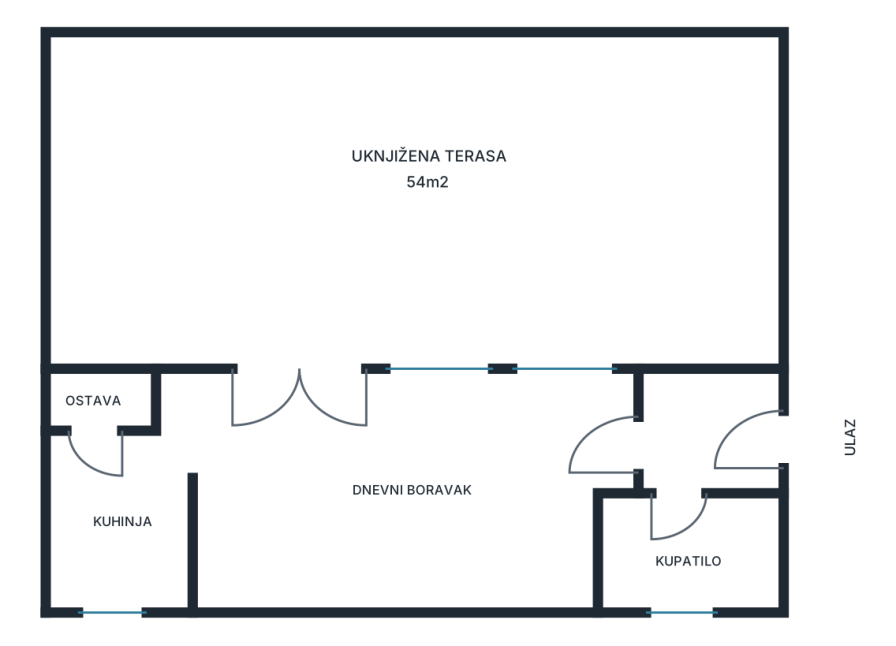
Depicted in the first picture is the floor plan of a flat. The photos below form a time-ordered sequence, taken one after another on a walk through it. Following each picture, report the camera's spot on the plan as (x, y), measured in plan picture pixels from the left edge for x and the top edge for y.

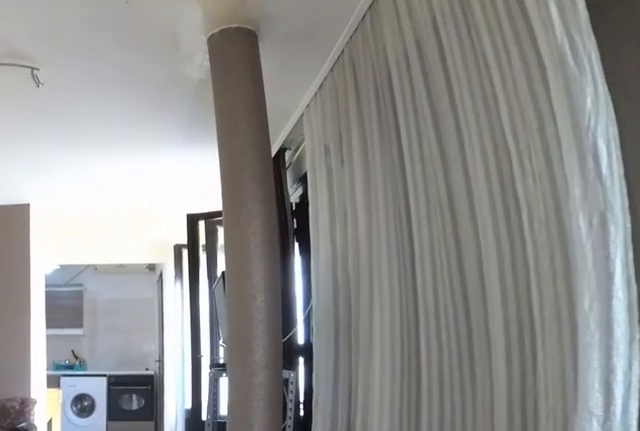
(678, 442)
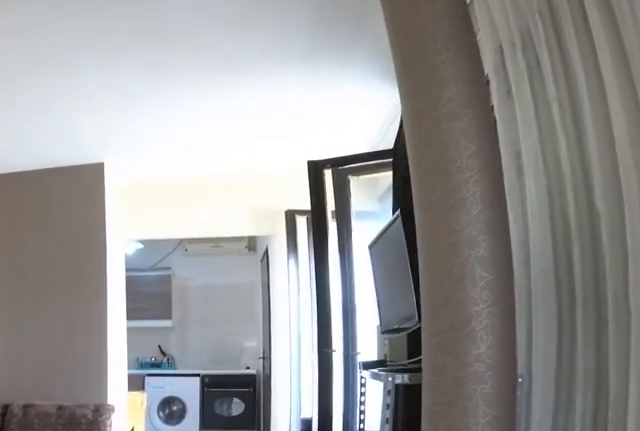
(590, 442)
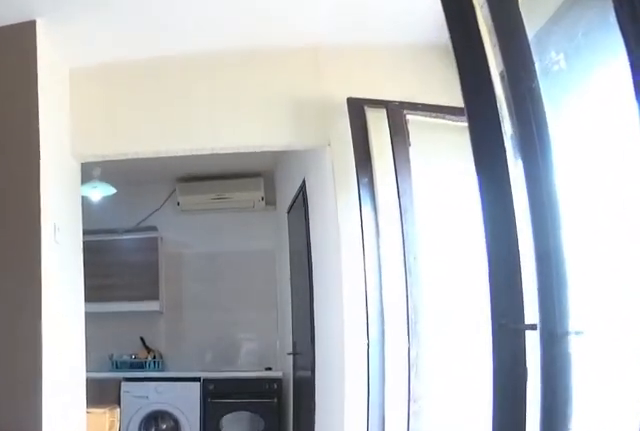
(454, 441)
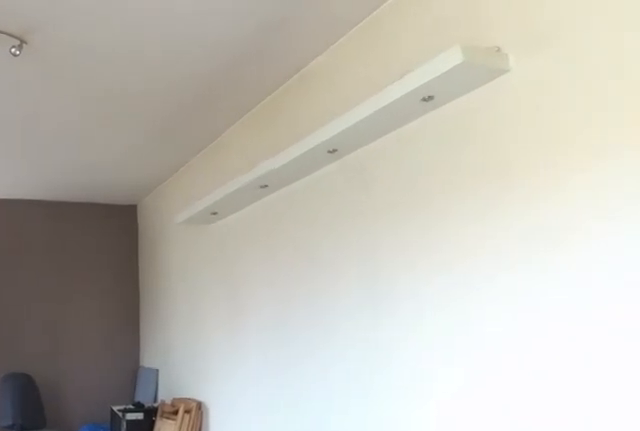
(248, 440)
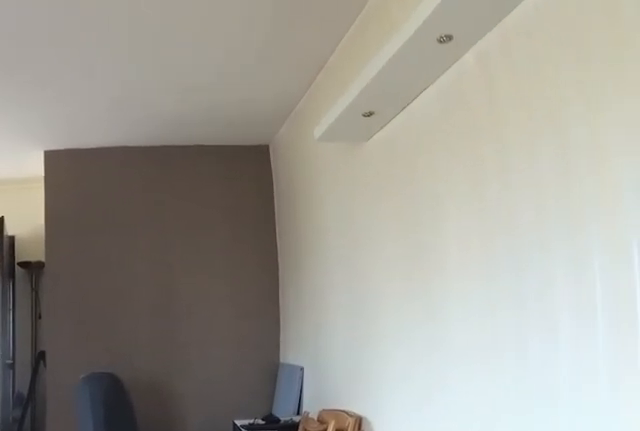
(278, 475)
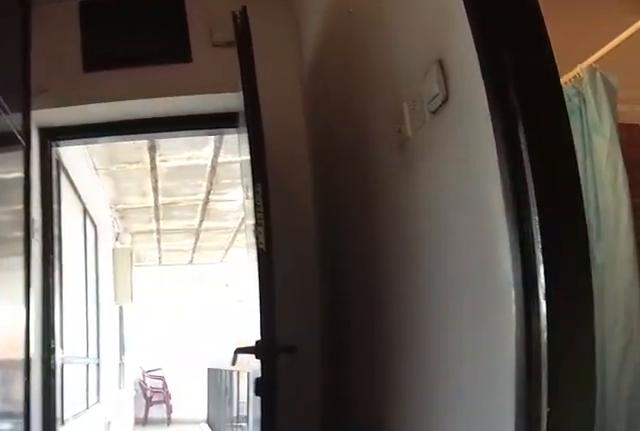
(590, 452)
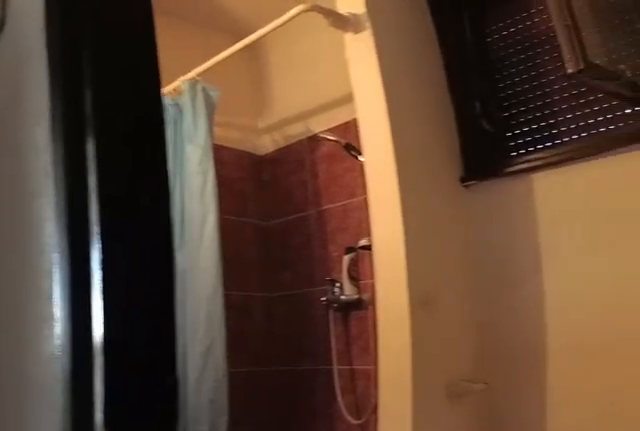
(615, 458)
